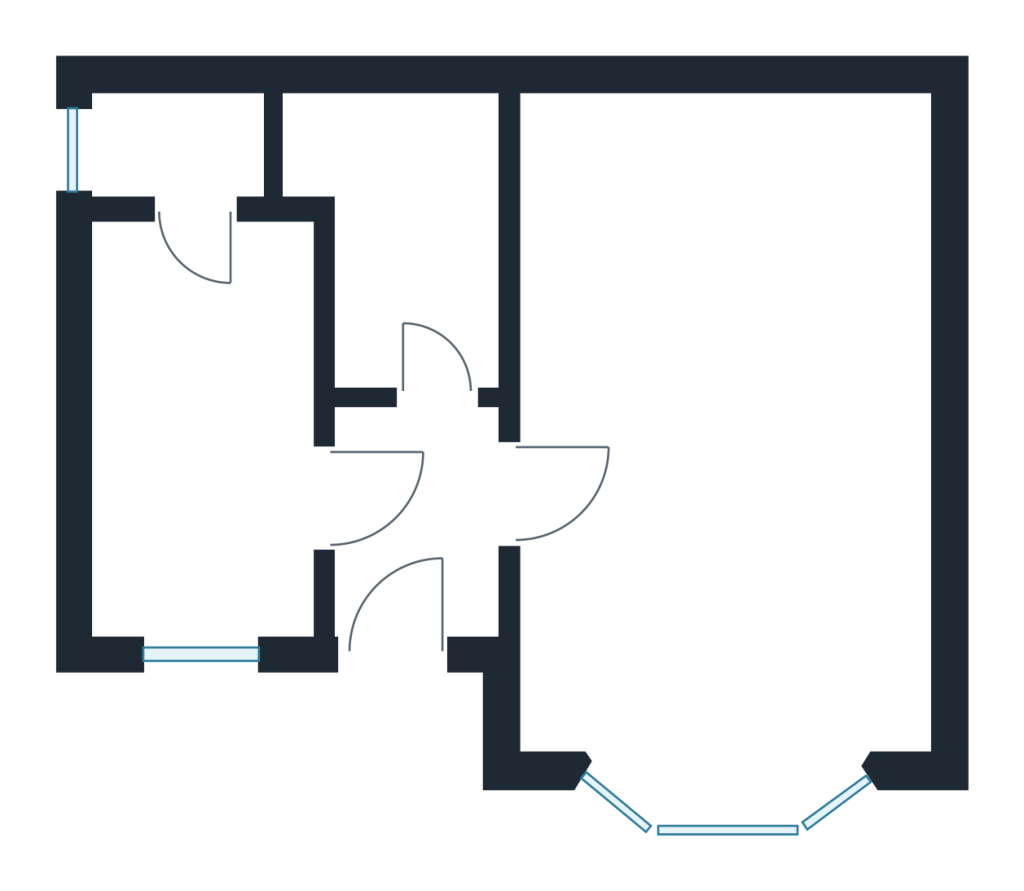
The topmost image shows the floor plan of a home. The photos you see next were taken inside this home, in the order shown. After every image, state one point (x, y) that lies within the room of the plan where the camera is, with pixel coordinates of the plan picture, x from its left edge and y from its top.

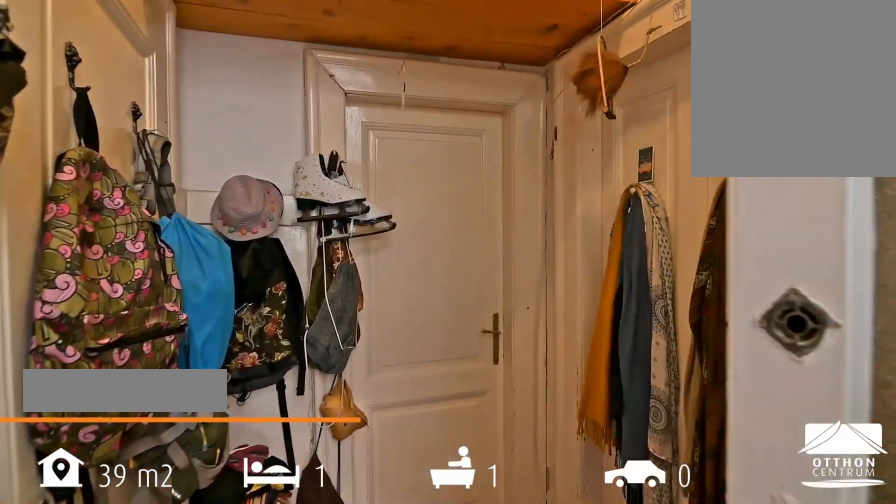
(422, 529)
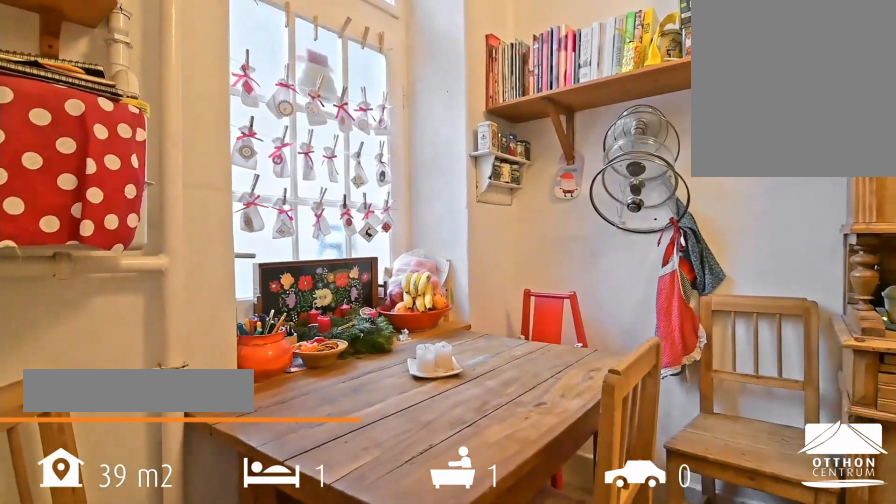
(200, 451)
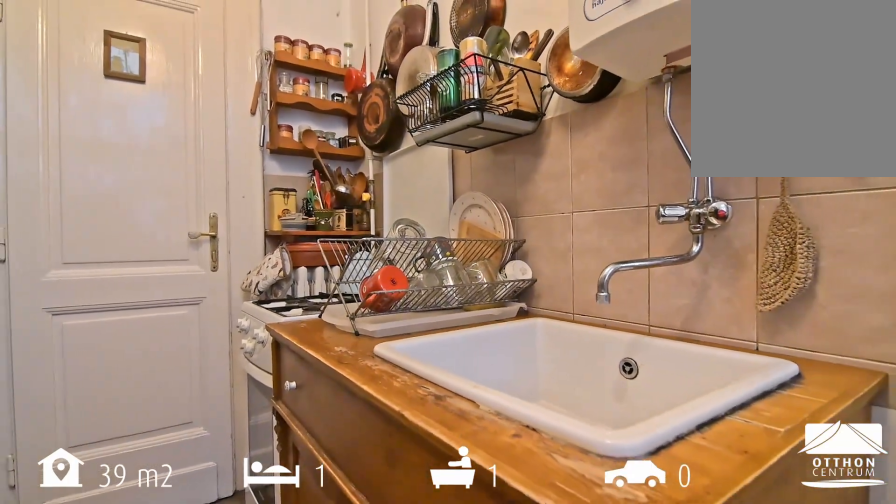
(199, 451)
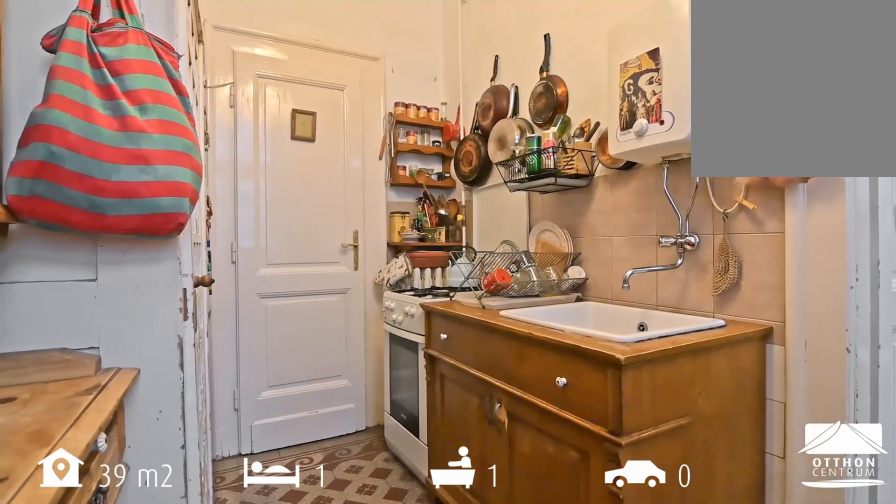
(199, 451)
